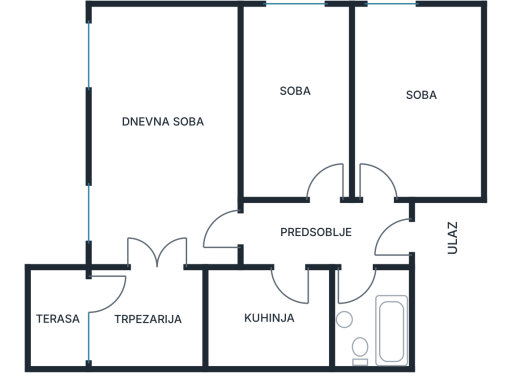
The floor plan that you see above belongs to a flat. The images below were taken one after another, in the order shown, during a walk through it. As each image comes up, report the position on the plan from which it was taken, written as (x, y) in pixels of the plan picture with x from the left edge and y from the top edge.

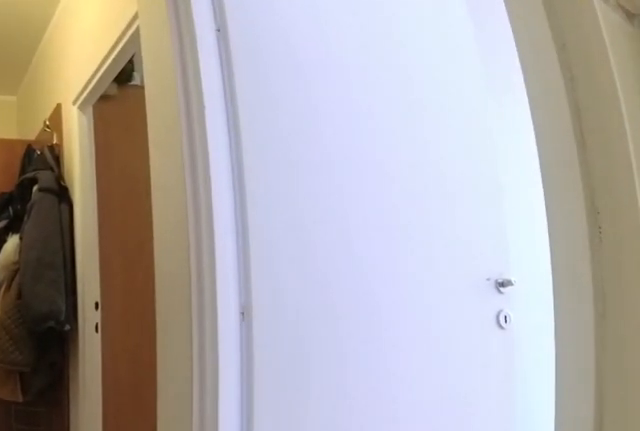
(433, 238)
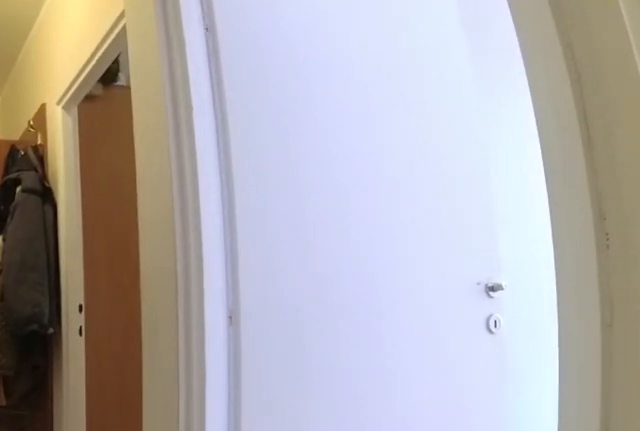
(431, 237)
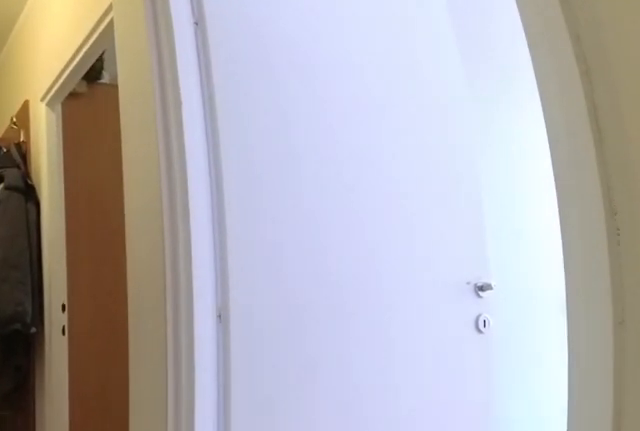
(427, 236)
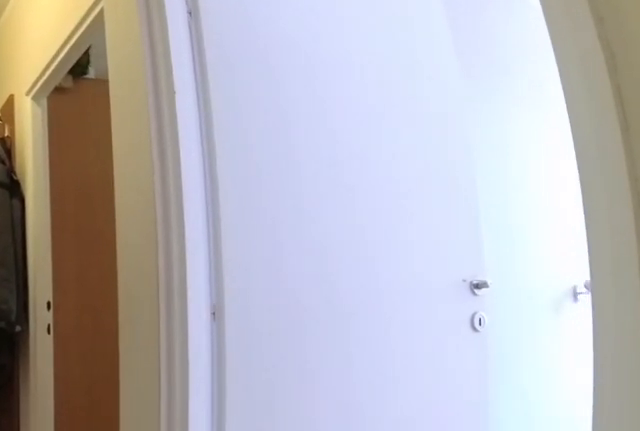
(424, 234)
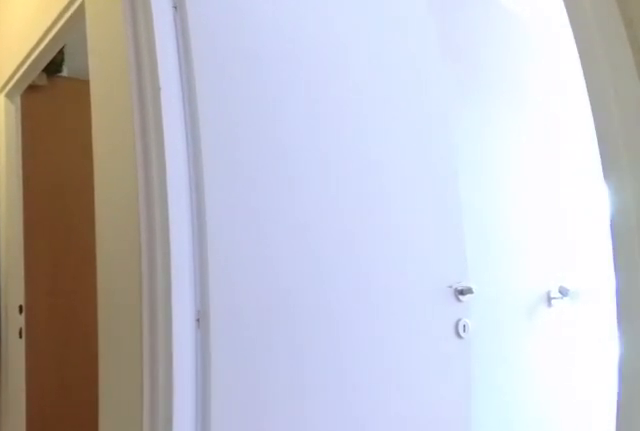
(420, 232)
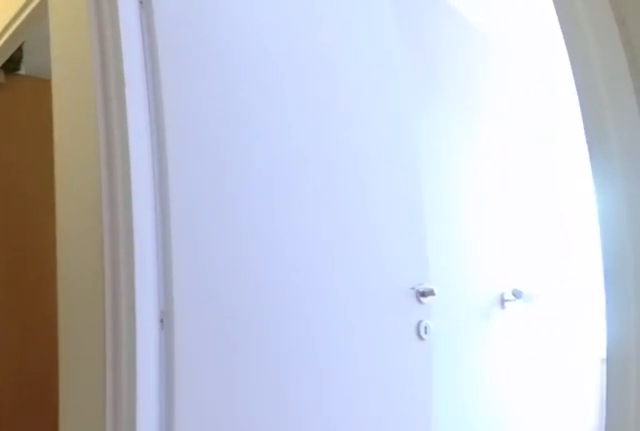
(417, 231)
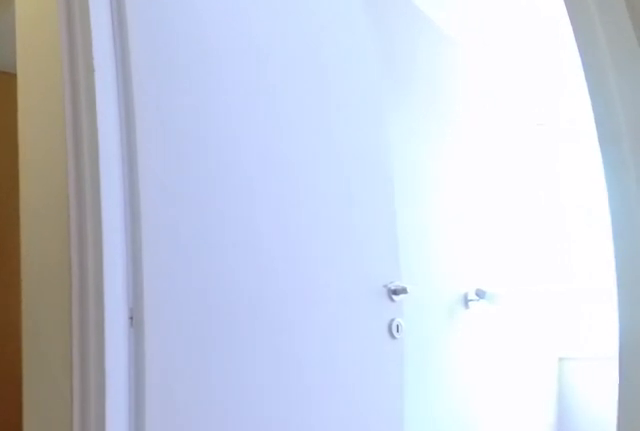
(413, 229)
